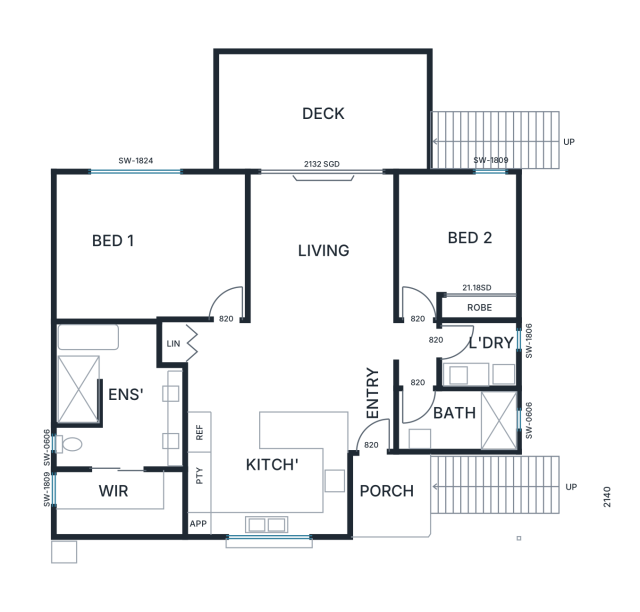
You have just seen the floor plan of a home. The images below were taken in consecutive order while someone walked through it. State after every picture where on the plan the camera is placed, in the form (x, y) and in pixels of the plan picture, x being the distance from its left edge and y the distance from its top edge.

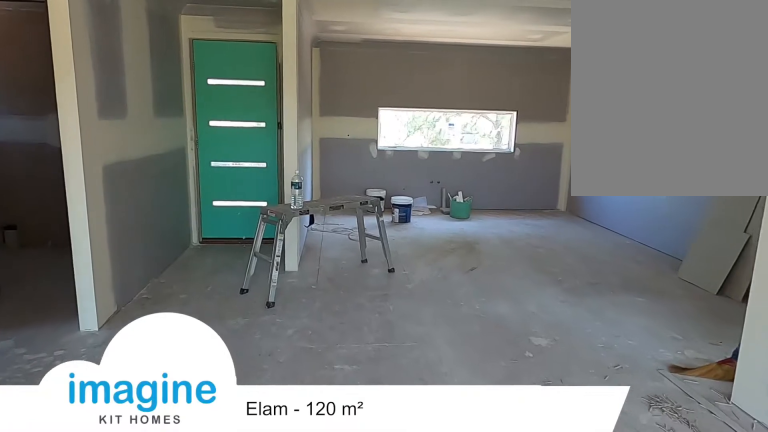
(327, 151)
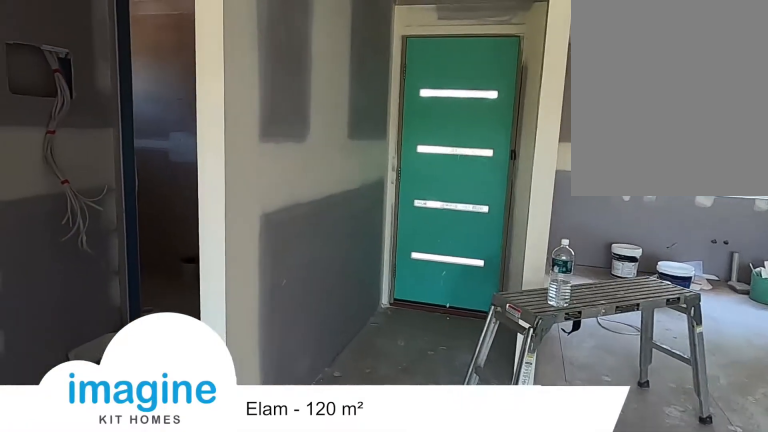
(336, 270)
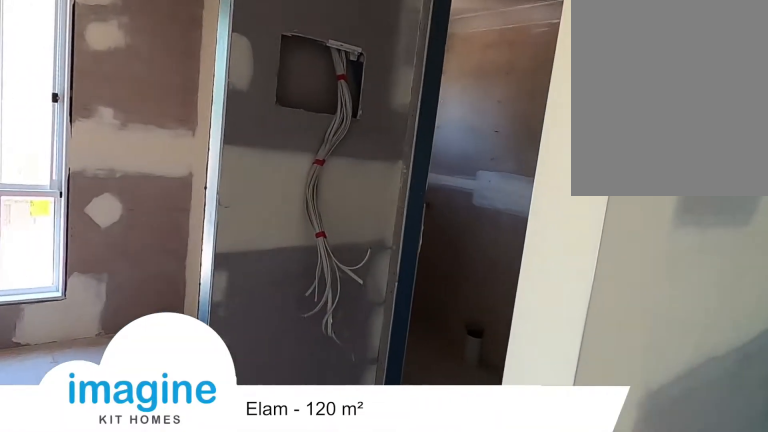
(341, 341)
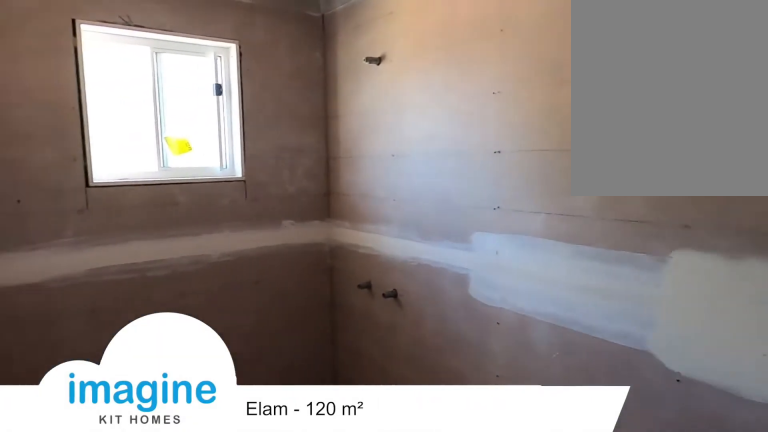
(427, 387)
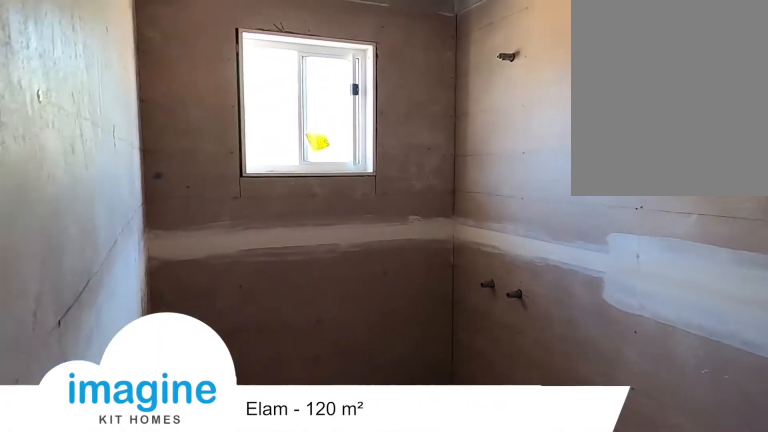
(427, 389)
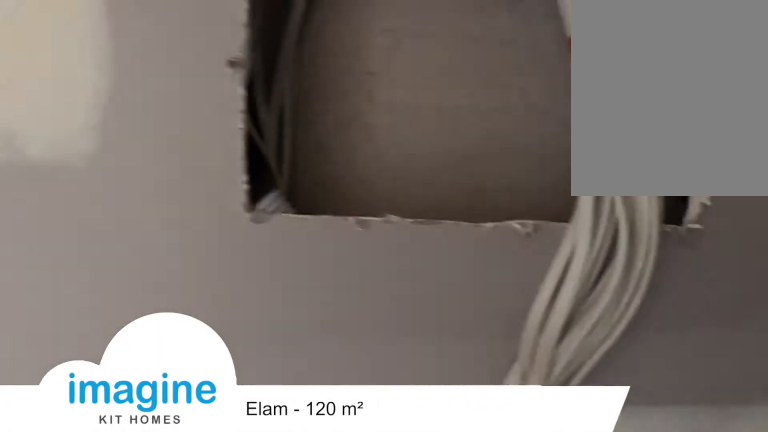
(423, 374)
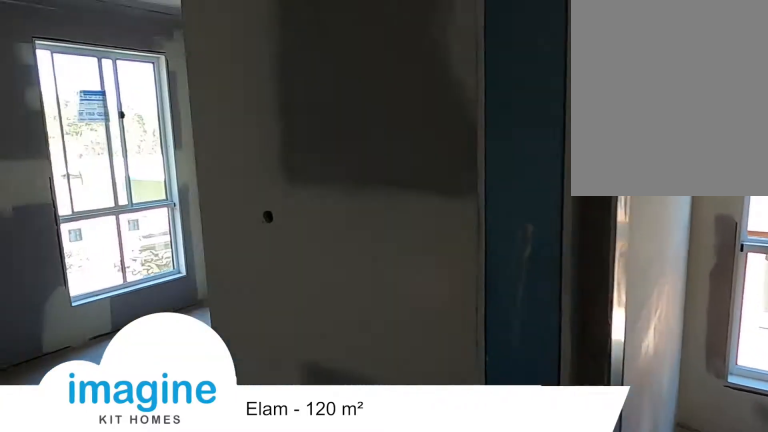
(417, 338)
